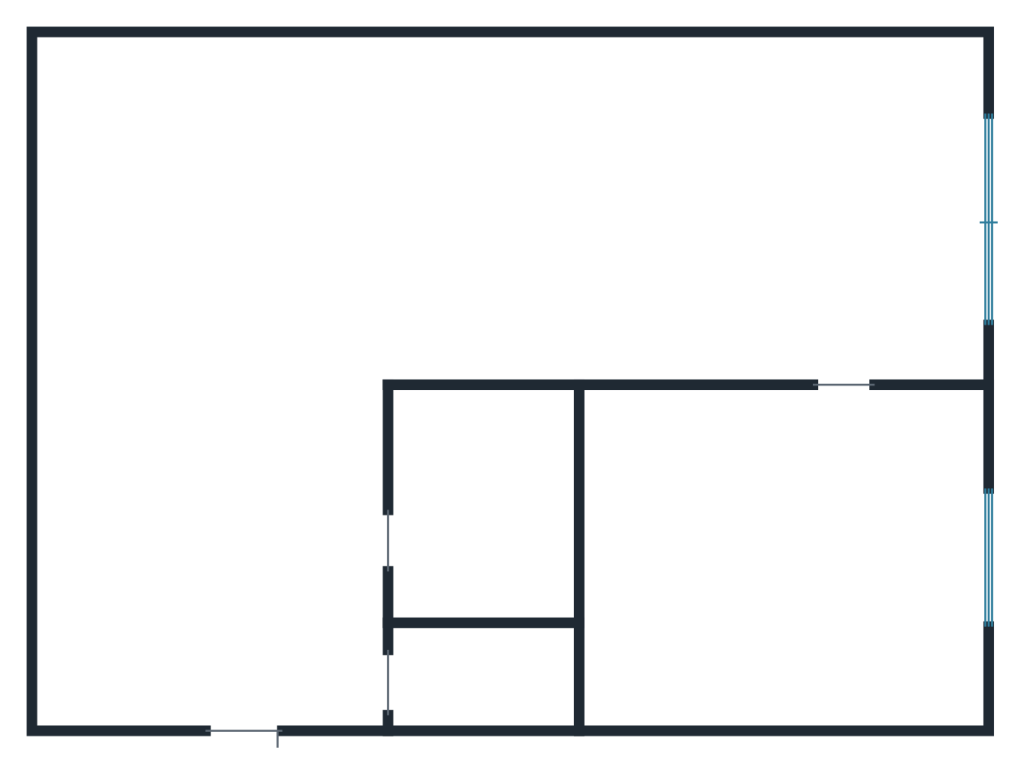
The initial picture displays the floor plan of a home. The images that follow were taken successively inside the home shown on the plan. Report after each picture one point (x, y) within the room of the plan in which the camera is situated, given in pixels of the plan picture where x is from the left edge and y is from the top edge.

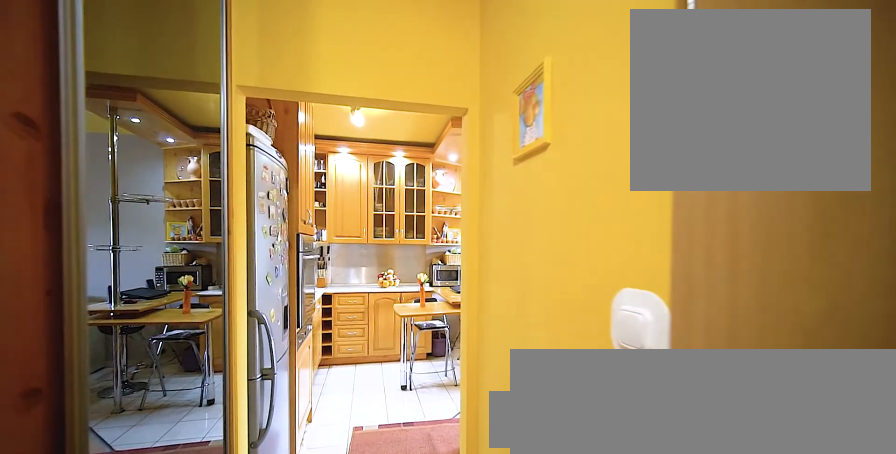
(219, 559)
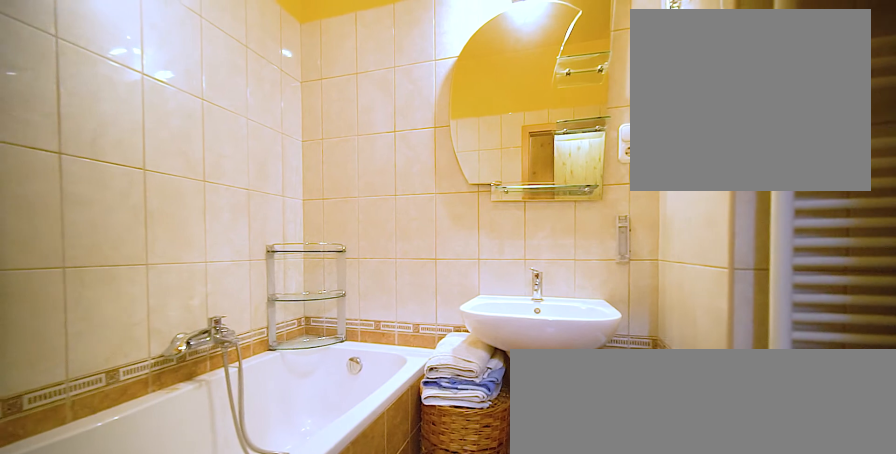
(478, 515)
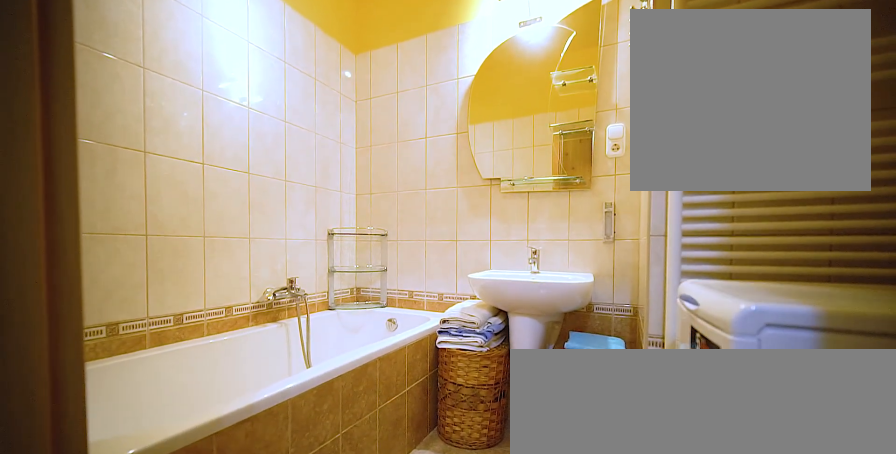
(478, 515)
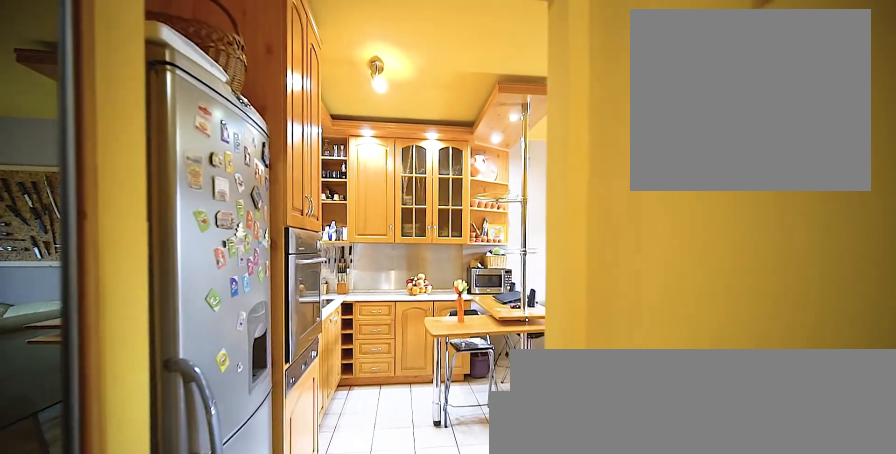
(218, 537)
